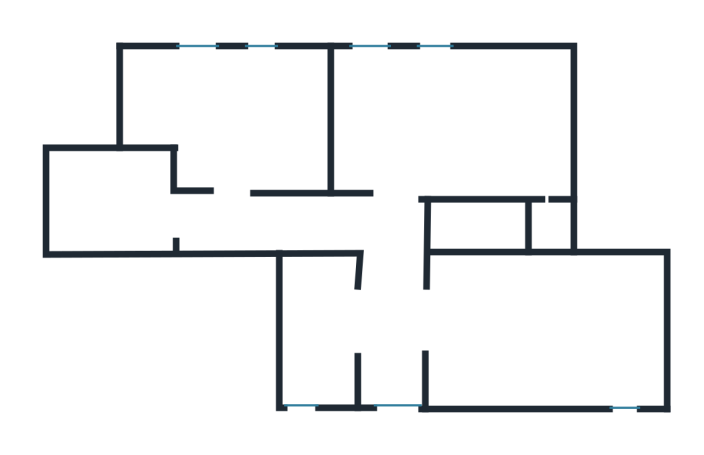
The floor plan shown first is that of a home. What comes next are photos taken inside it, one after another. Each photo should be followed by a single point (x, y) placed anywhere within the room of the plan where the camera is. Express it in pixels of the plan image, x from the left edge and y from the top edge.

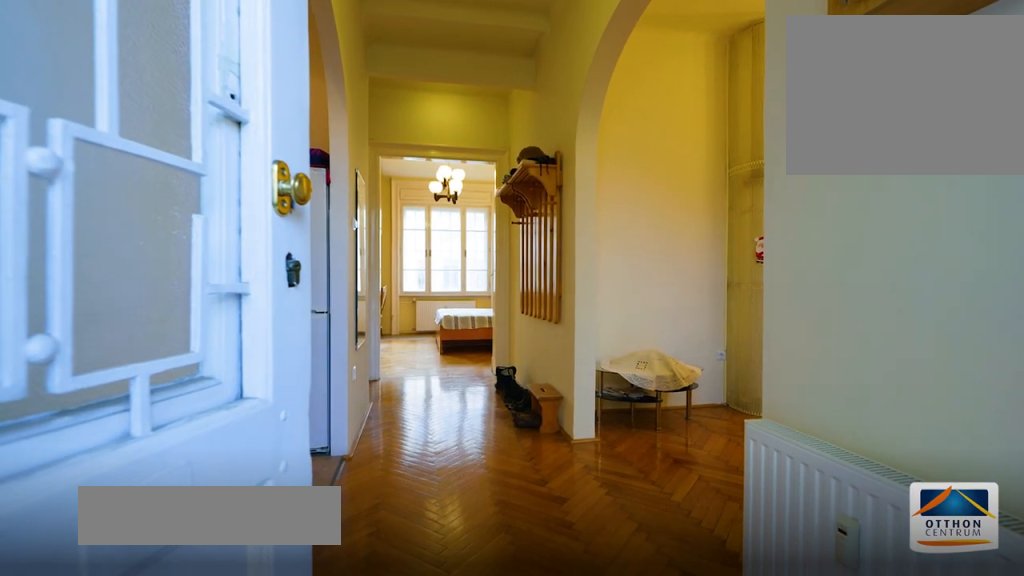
(394, 357)
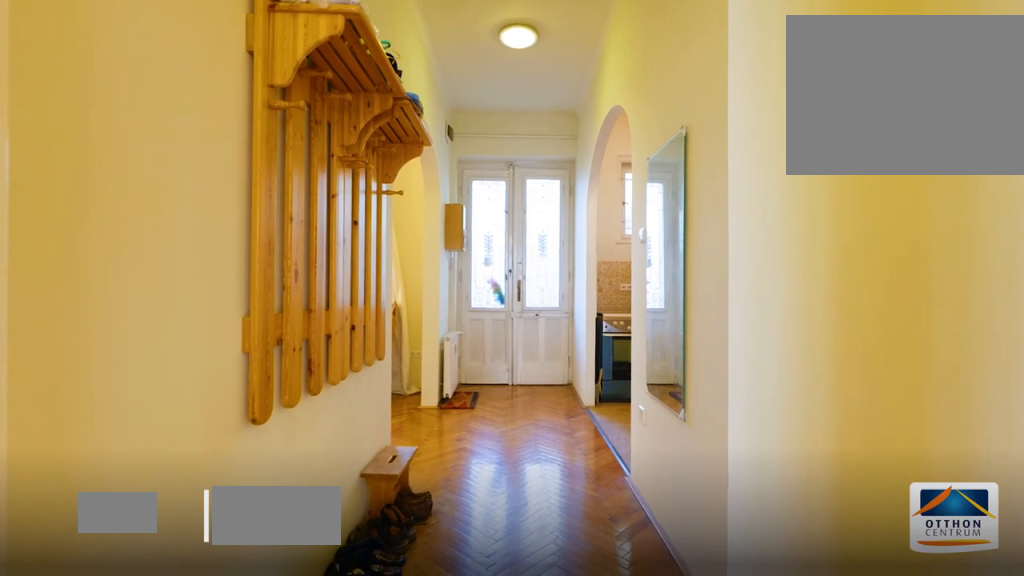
(394, 357)
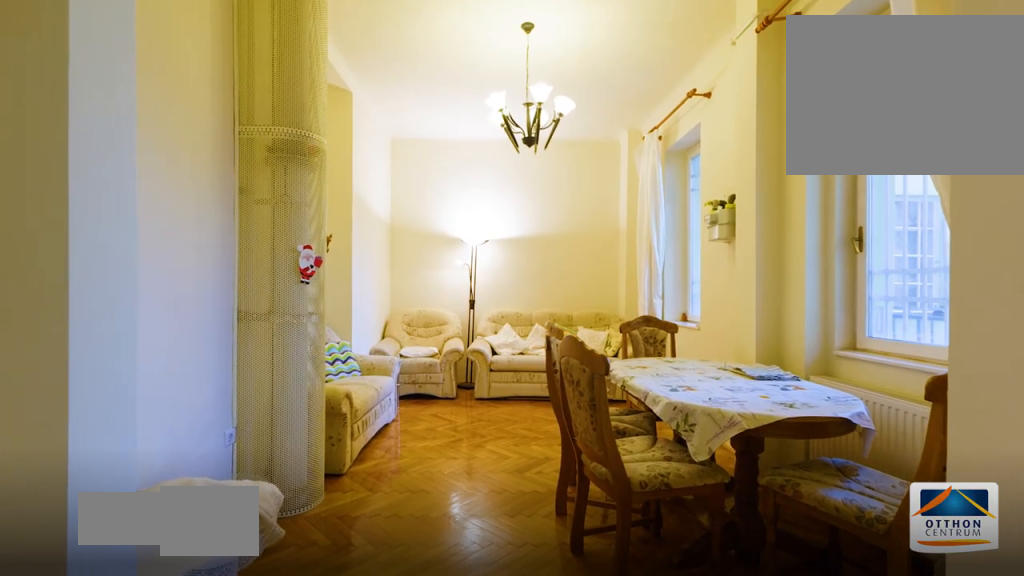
(534, 341)
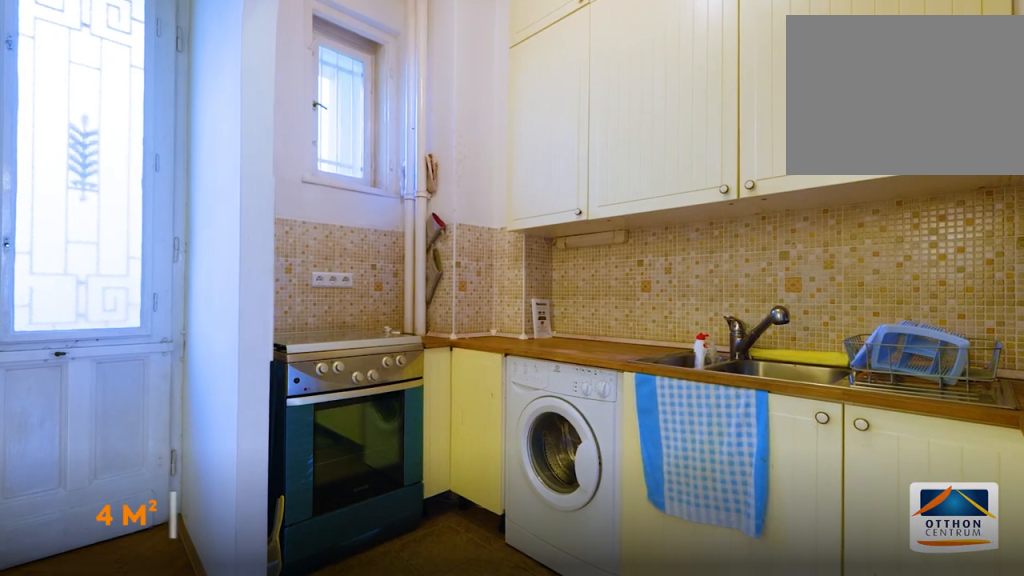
(323, 343)
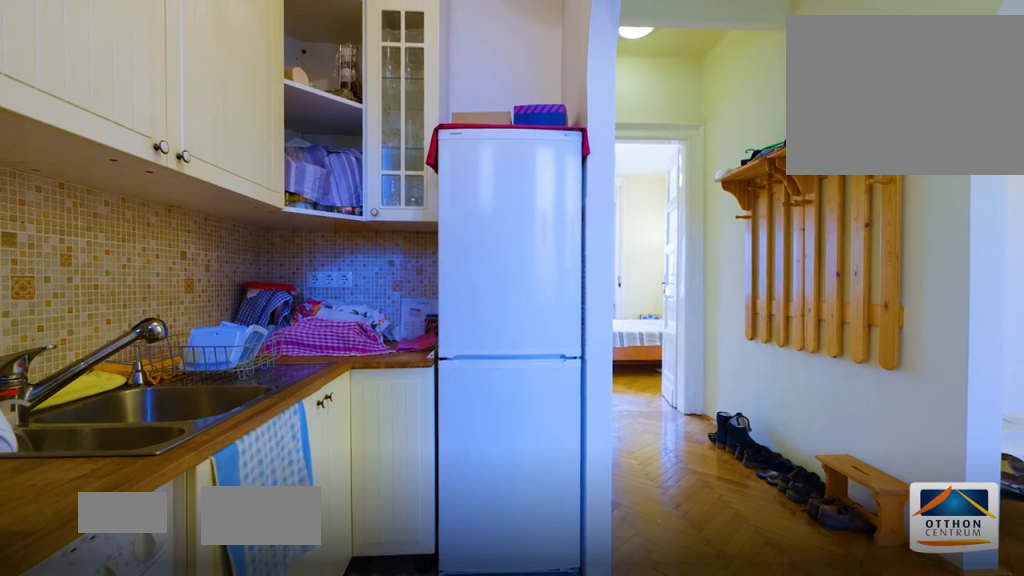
(322, 343)
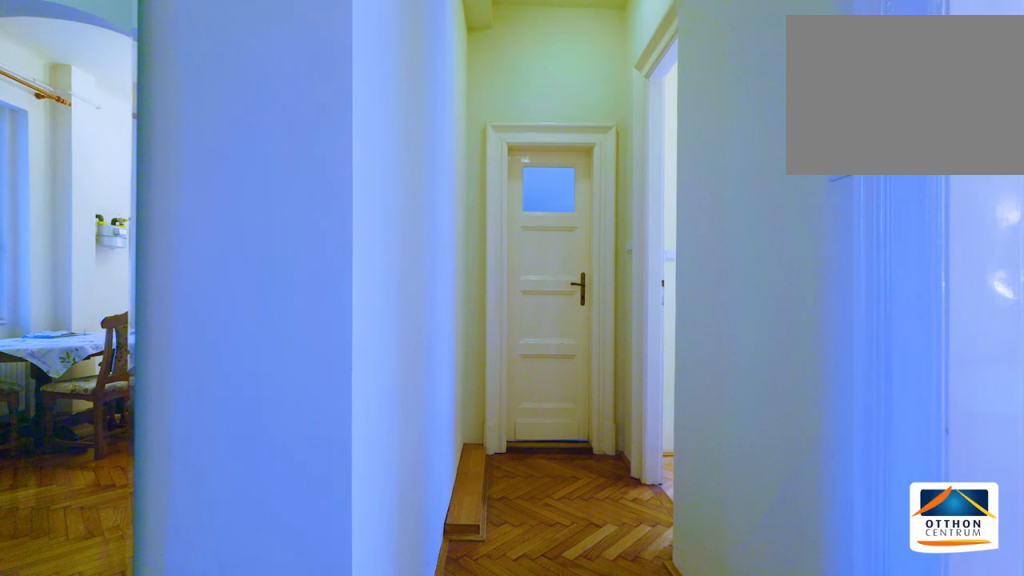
(400, 220)
